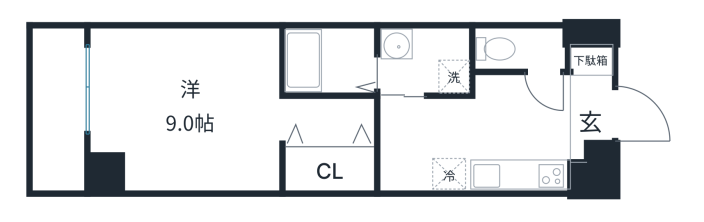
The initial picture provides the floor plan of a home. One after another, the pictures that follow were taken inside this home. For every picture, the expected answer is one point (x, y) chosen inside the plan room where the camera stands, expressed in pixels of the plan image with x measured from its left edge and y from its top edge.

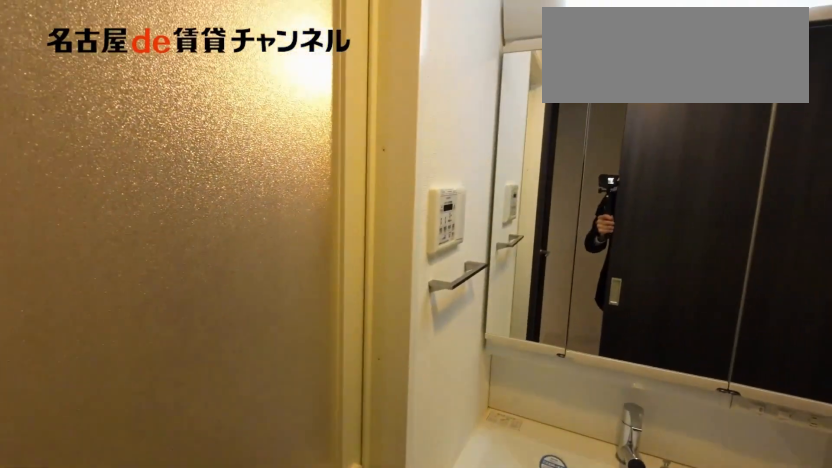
(426, 60)
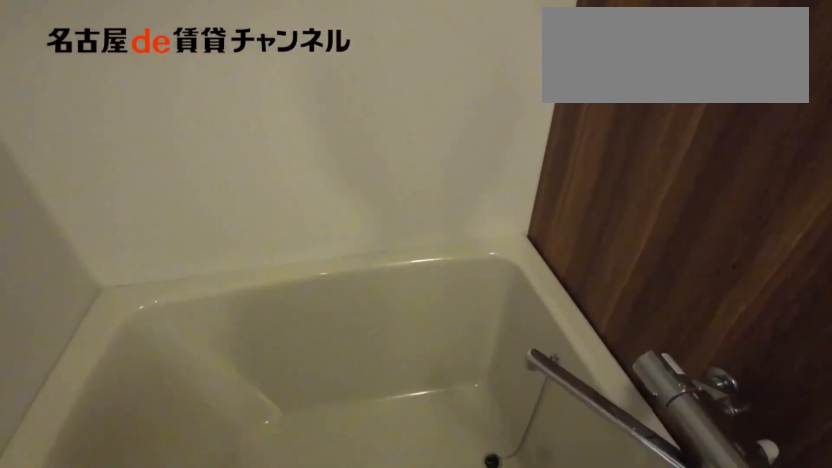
(329, 60)
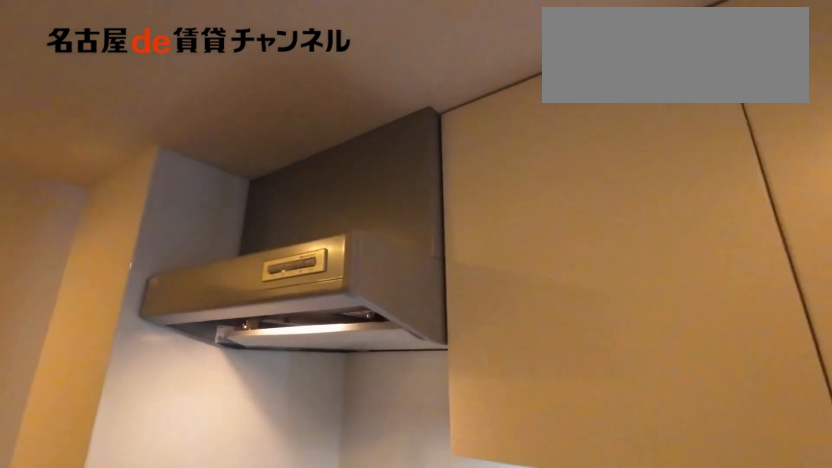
(503, 173)
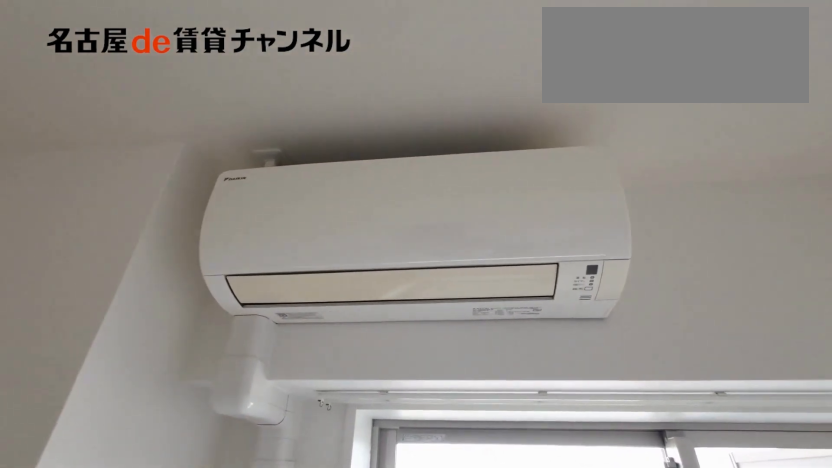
(182, 109)
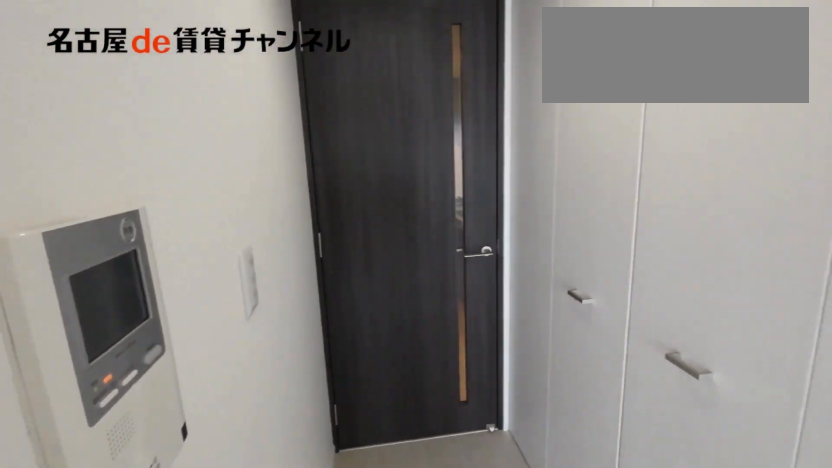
(182, 109)
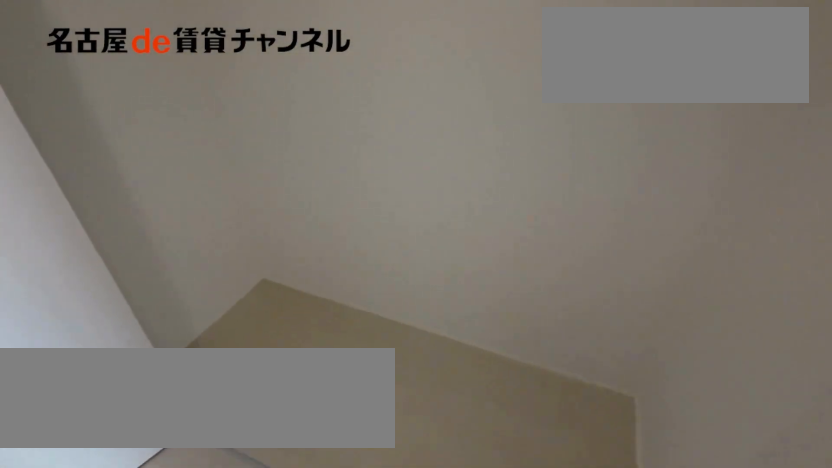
(331, 168)
